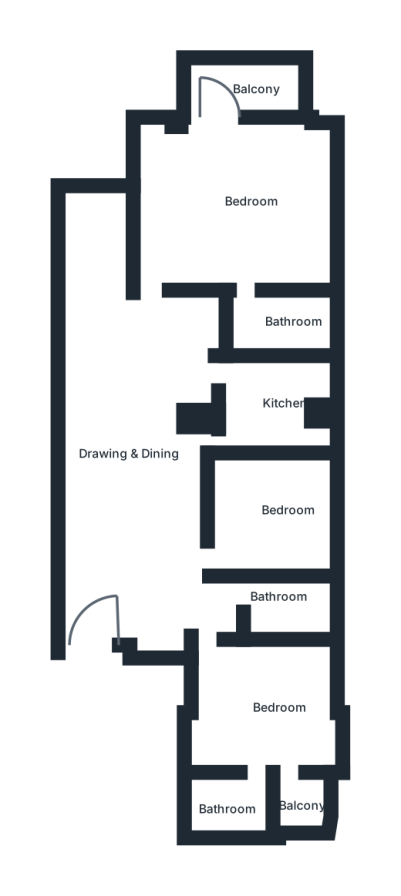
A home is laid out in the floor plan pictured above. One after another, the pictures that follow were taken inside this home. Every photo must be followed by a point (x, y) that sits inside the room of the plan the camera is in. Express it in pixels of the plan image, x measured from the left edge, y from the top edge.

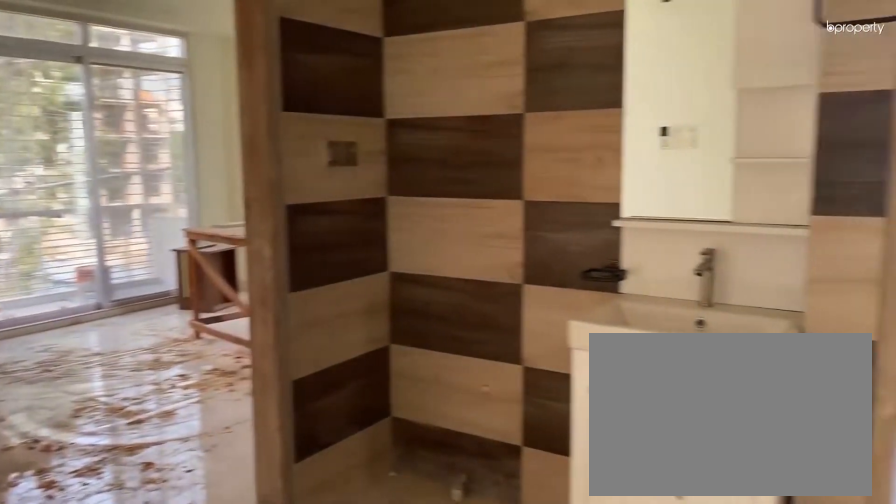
(134, 495)
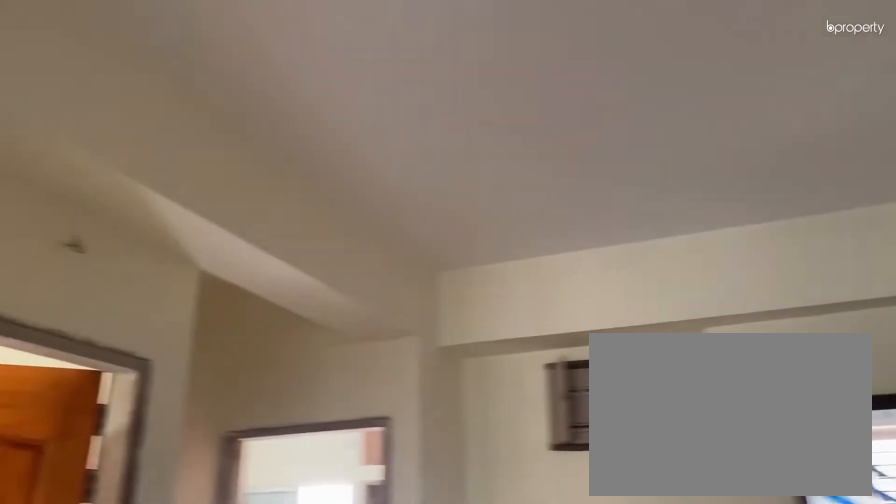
(134, 495)
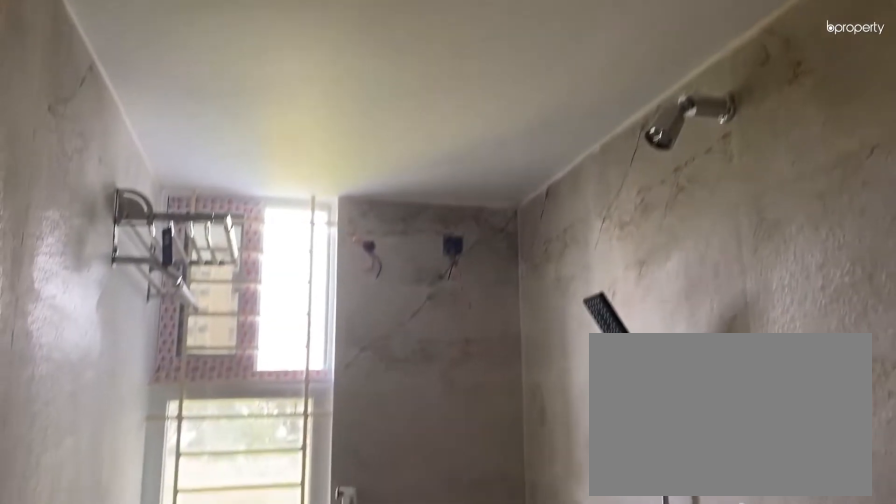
(275, 601)
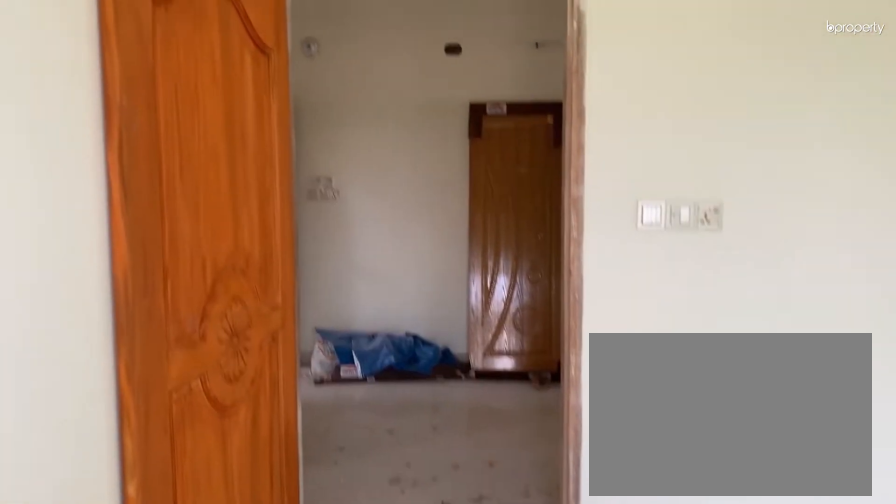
(260, 508)
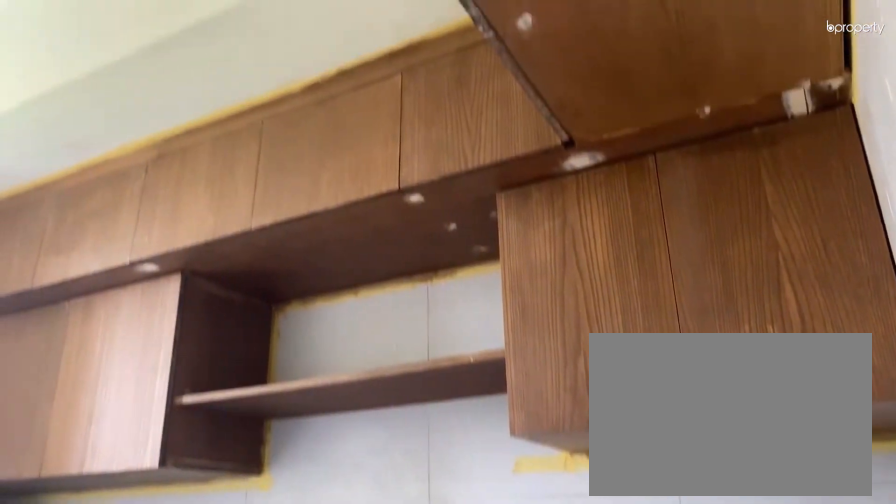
(269, 395)
